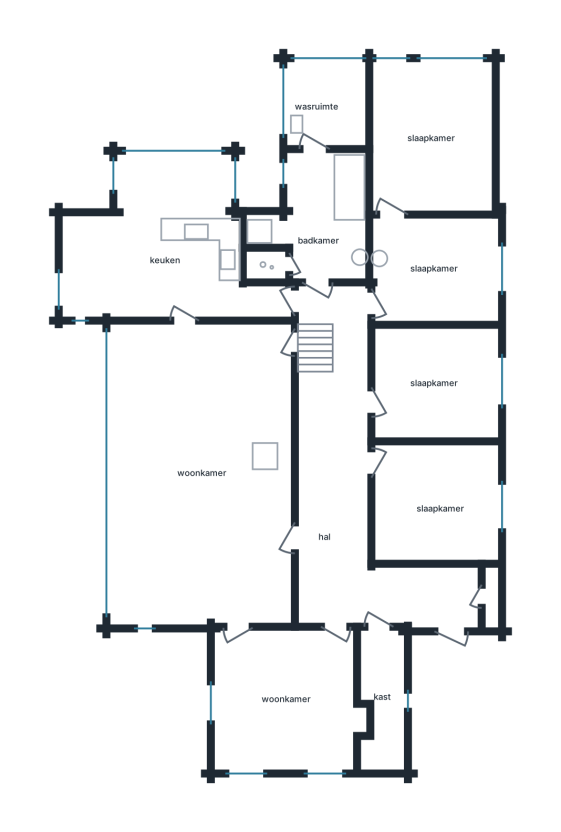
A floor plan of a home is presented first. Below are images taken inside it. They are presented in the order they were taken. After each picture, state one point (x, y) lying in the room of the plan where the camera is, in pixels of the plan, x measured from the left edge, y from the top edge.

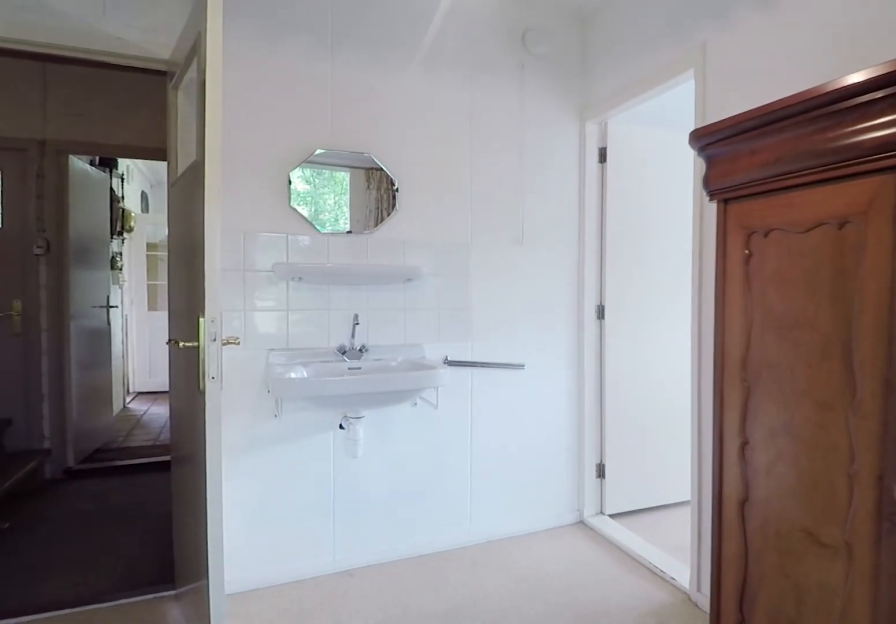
(434, 269)
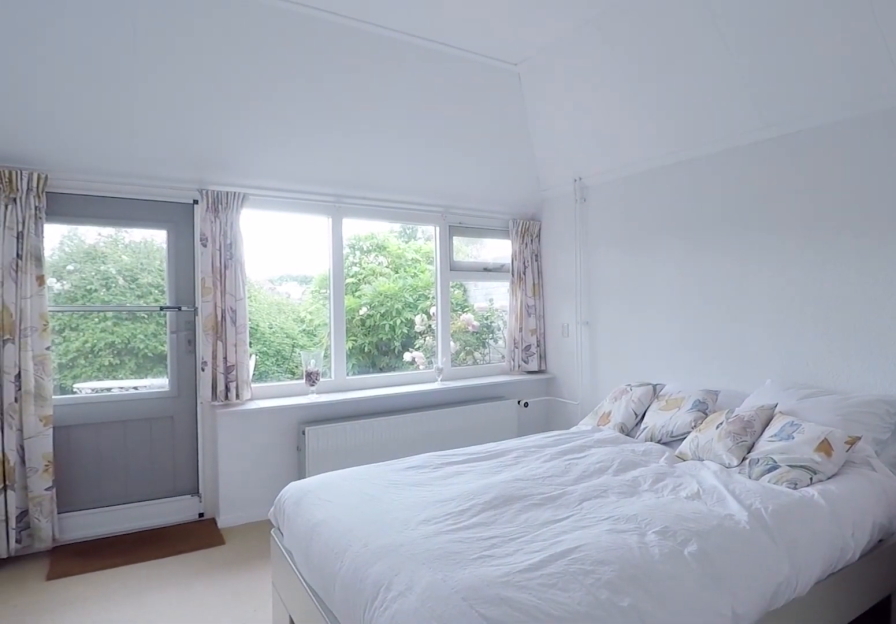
(430, 137)
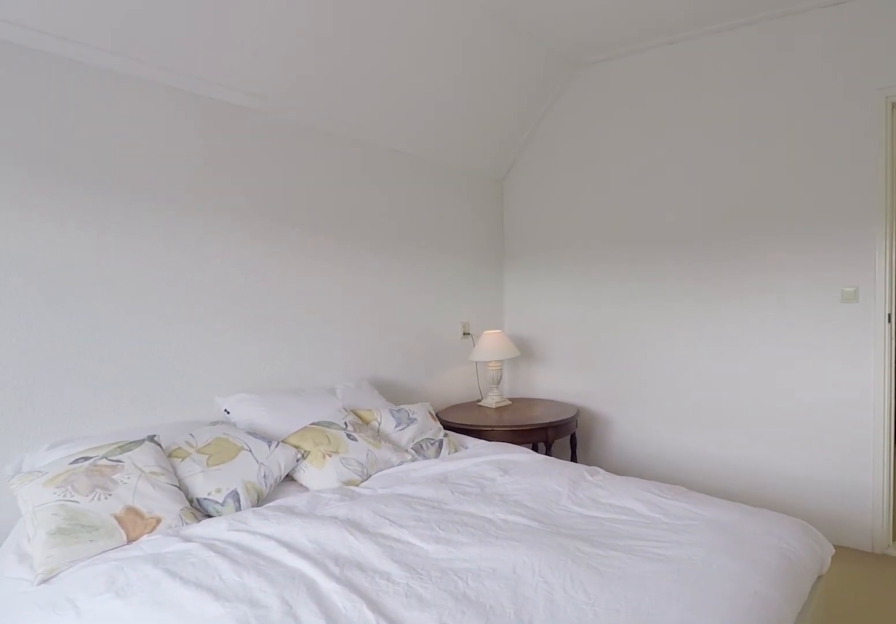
(430, 137)
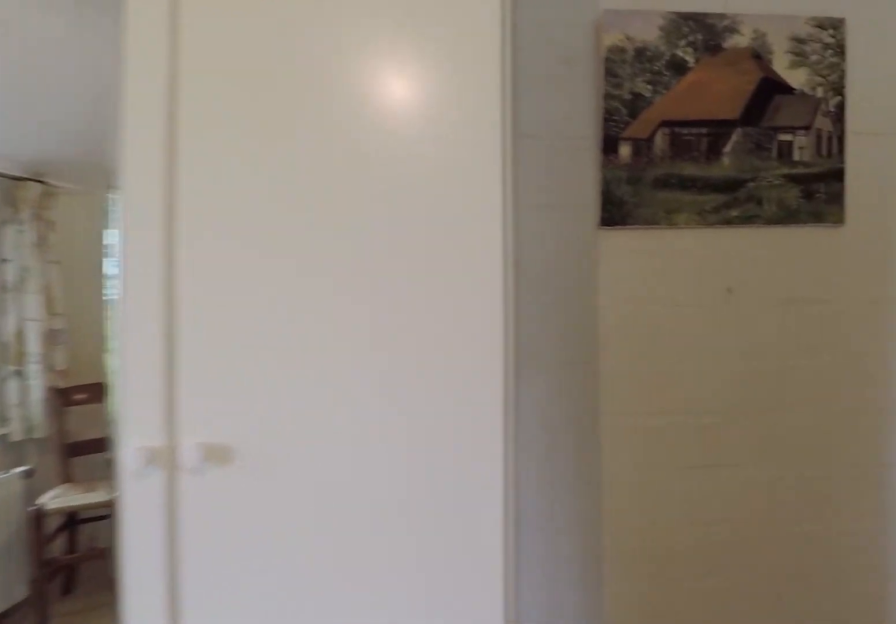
(434, 269)
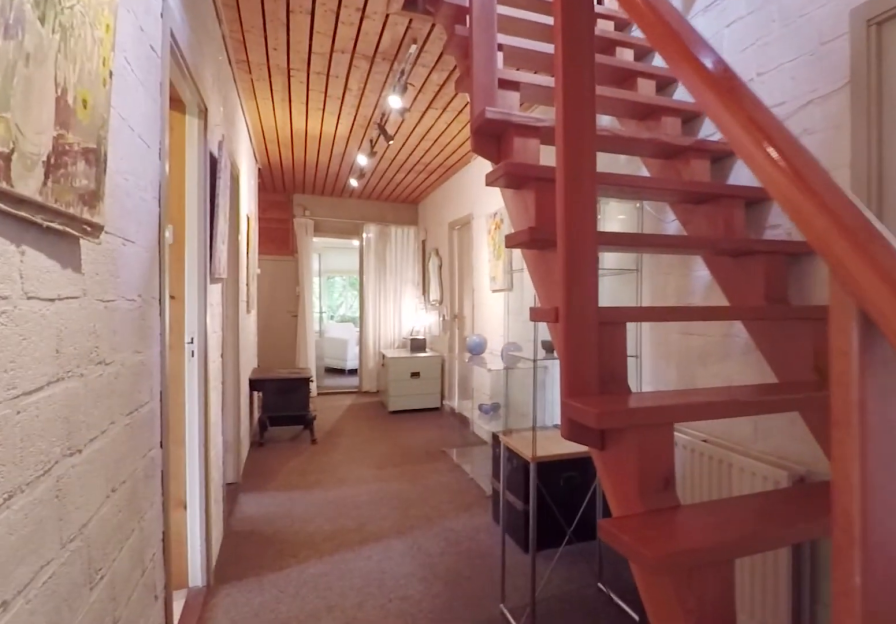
(355, 492)
